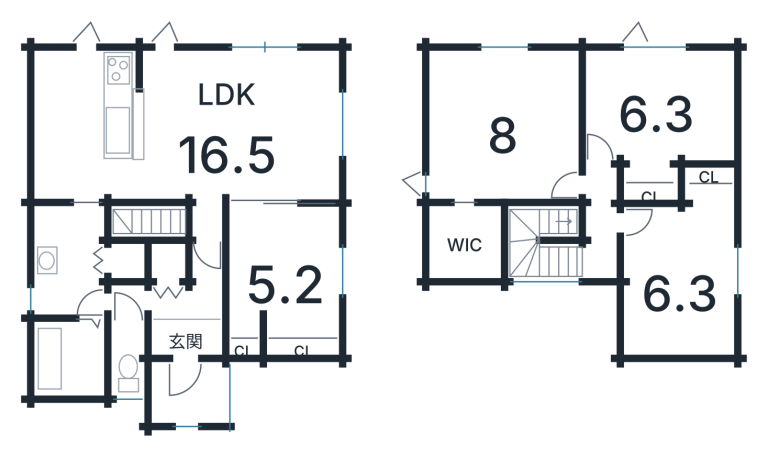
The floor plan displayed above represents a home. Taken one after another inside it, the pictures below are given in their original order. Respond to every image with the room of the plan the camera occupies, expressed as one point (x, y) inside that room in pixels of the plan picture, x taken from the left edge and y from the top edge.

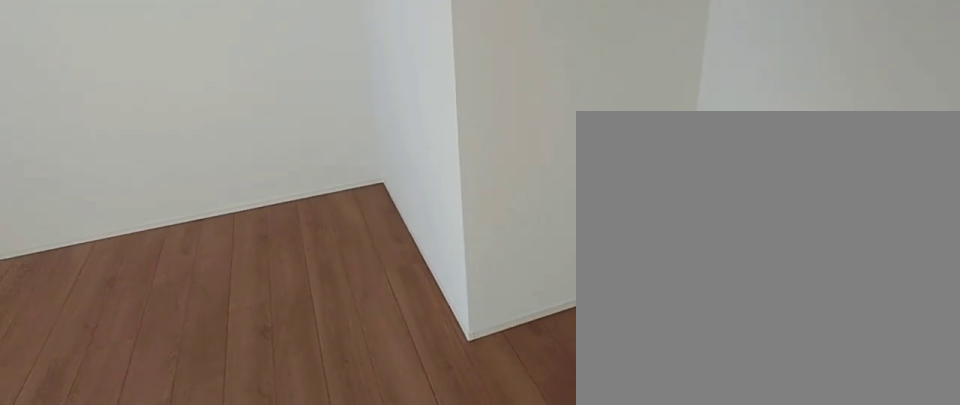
(655, 112)
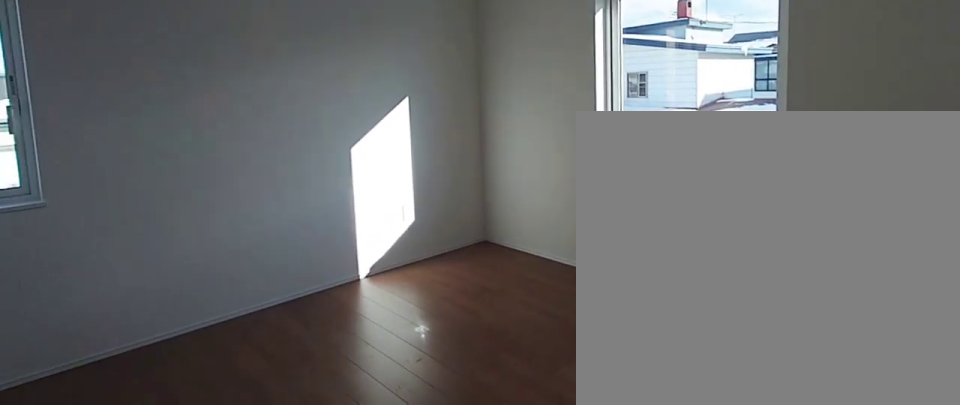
(500, 137)
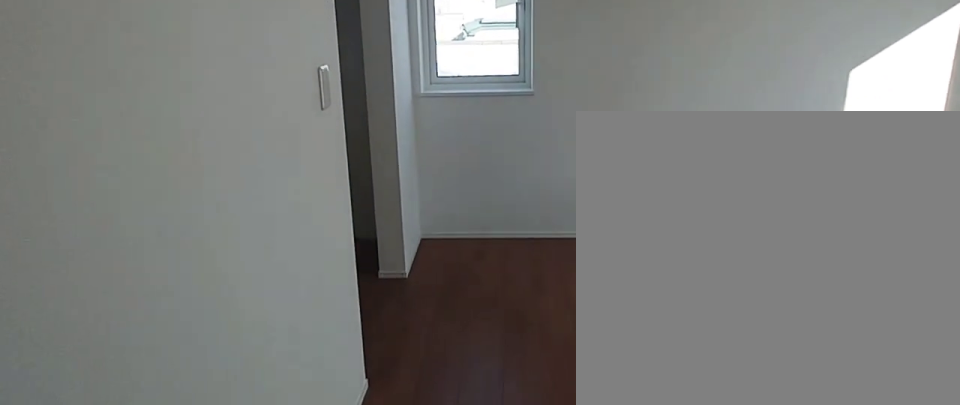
(500, 137)
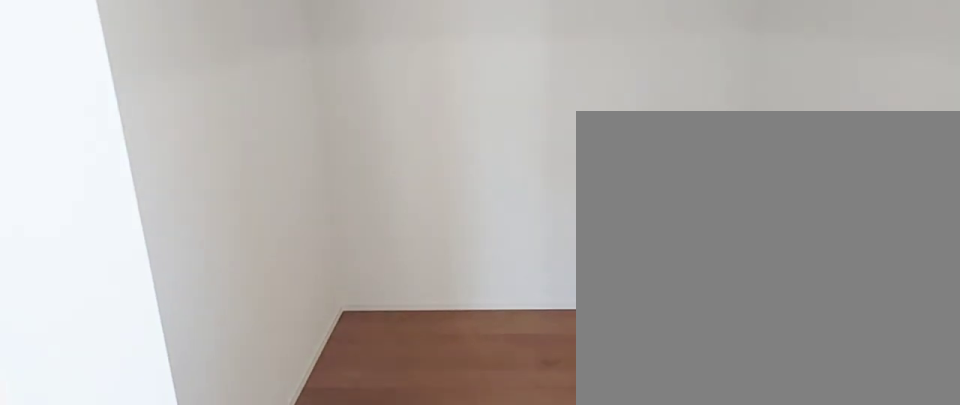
(461, 244)
